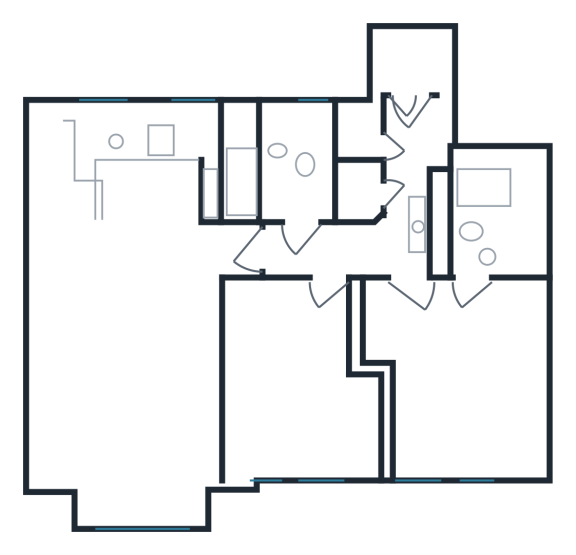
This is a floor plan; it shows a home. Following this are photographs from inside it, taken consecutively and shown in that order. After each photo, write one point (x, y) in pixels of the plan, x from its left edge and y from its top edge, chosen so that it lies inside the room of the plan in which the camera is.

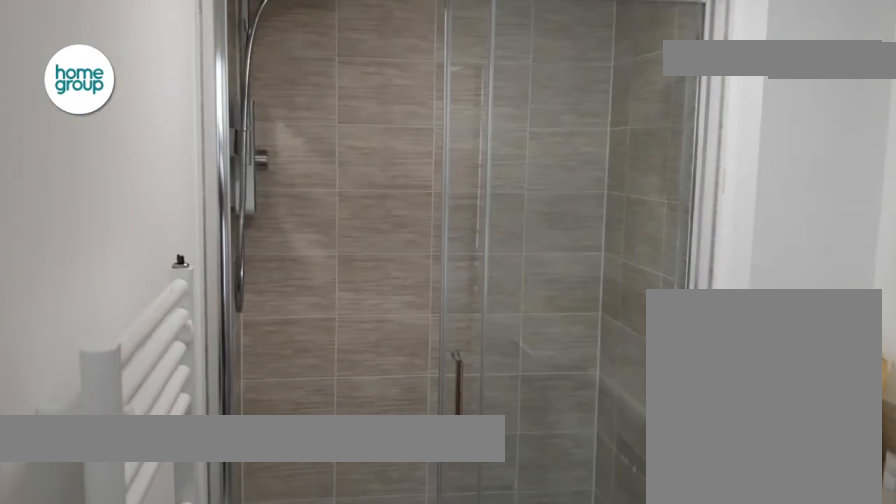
(491, 227)
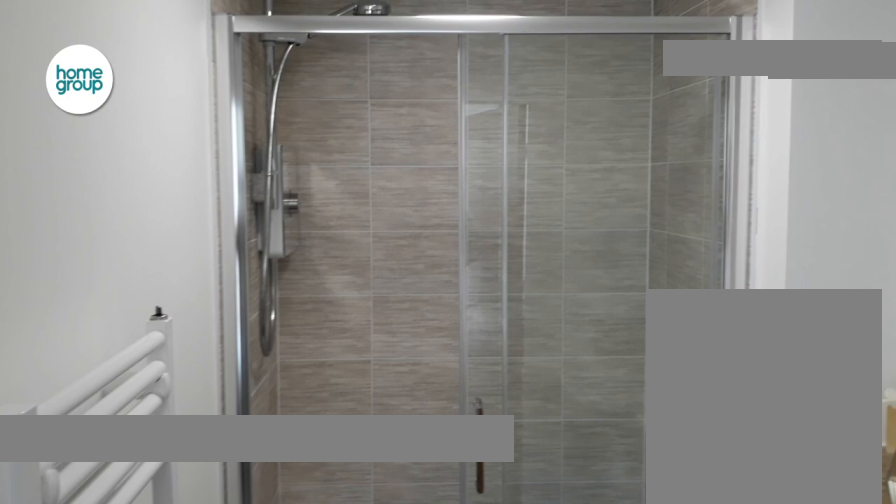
(491, 227)
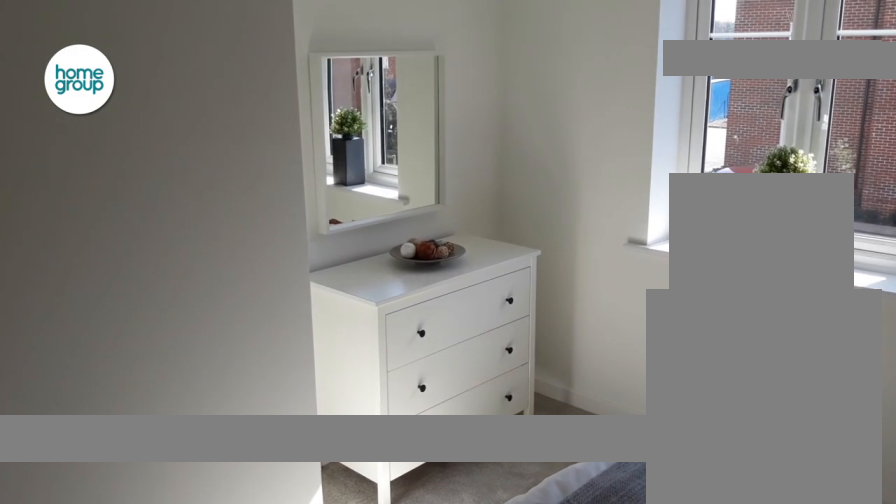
(299, 376)
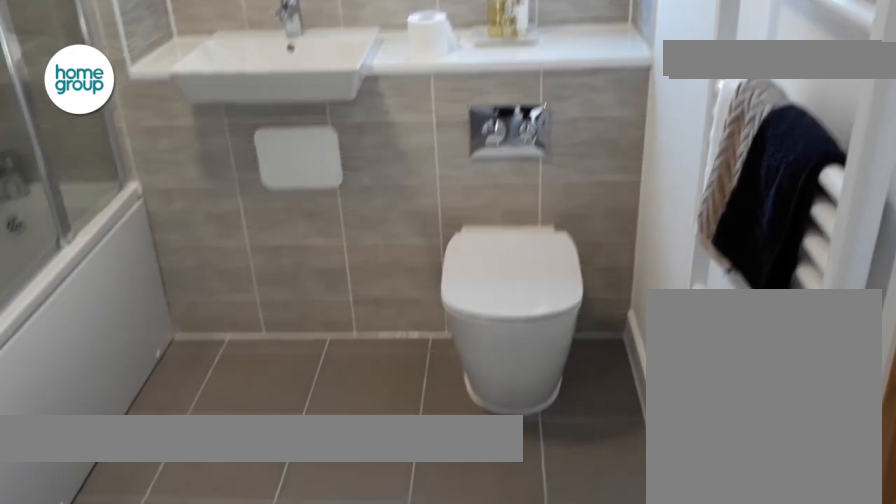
(280, 171)
